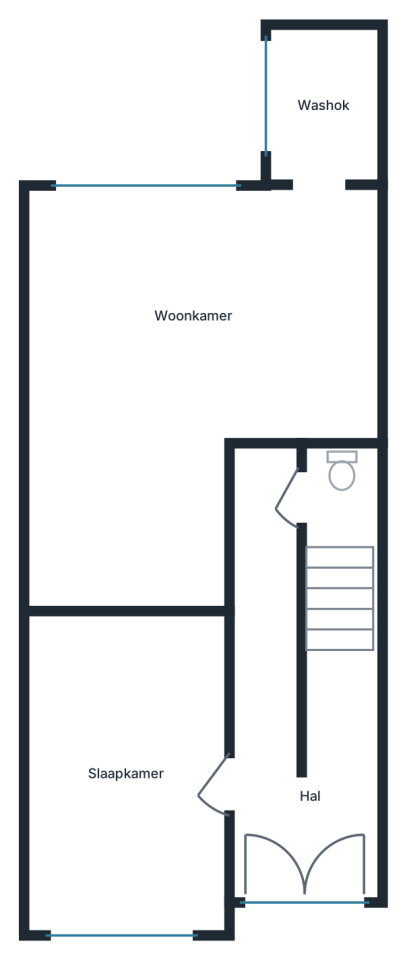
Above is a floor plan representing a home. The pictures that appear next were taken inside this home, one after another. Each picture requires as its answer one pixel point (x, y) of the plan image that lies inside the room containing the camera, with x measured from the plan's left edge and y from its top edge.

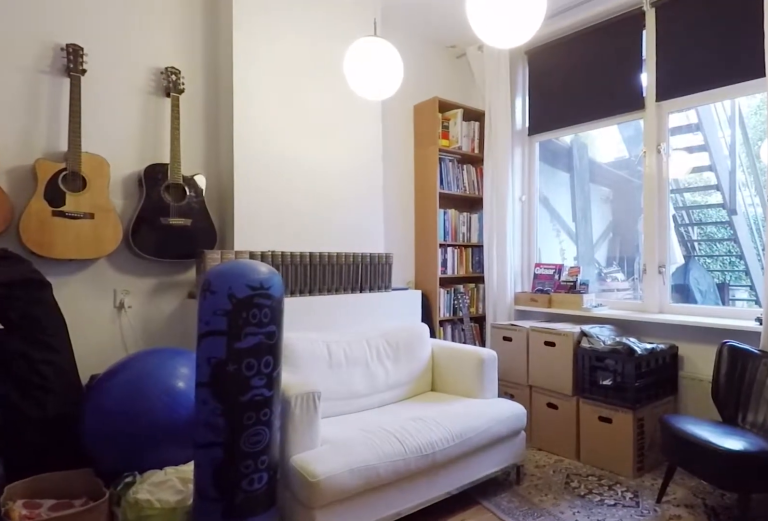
(119, 332)
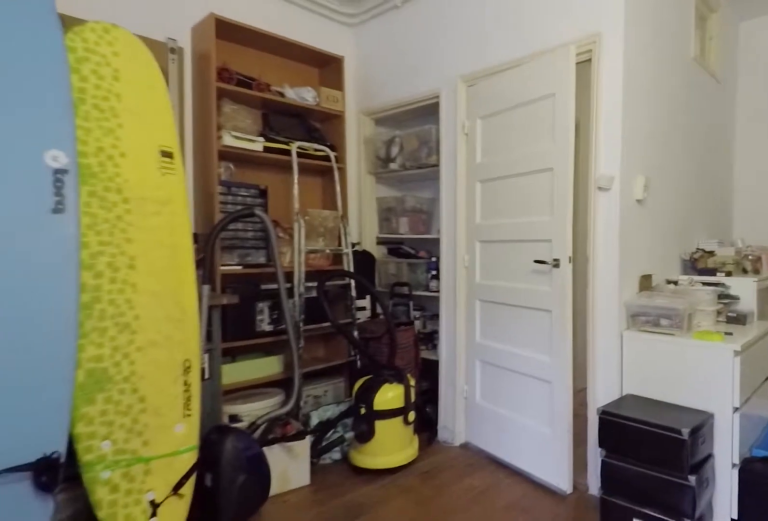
(119, 332)
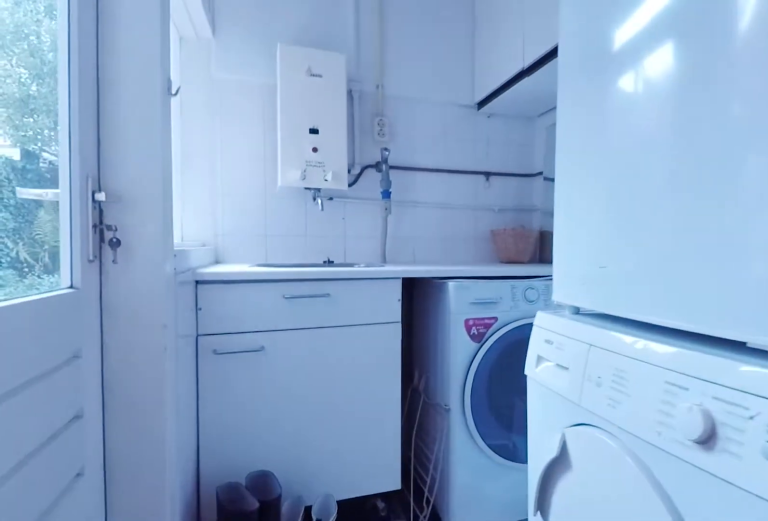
(322, 109)
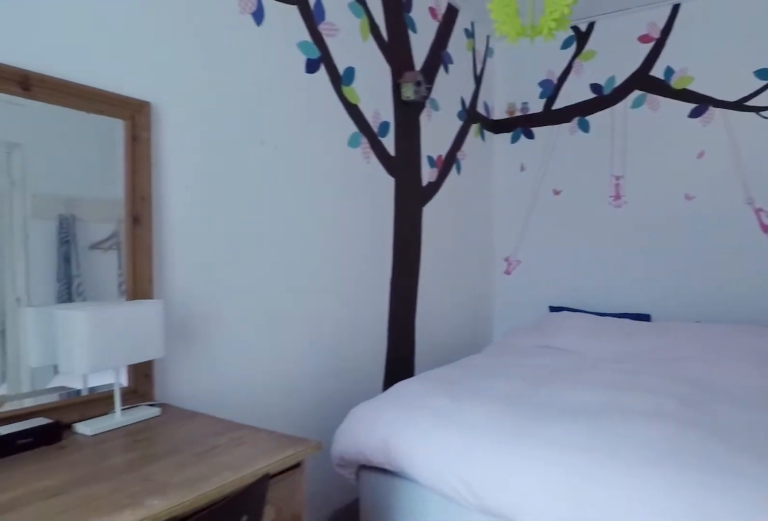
(128, 772)
